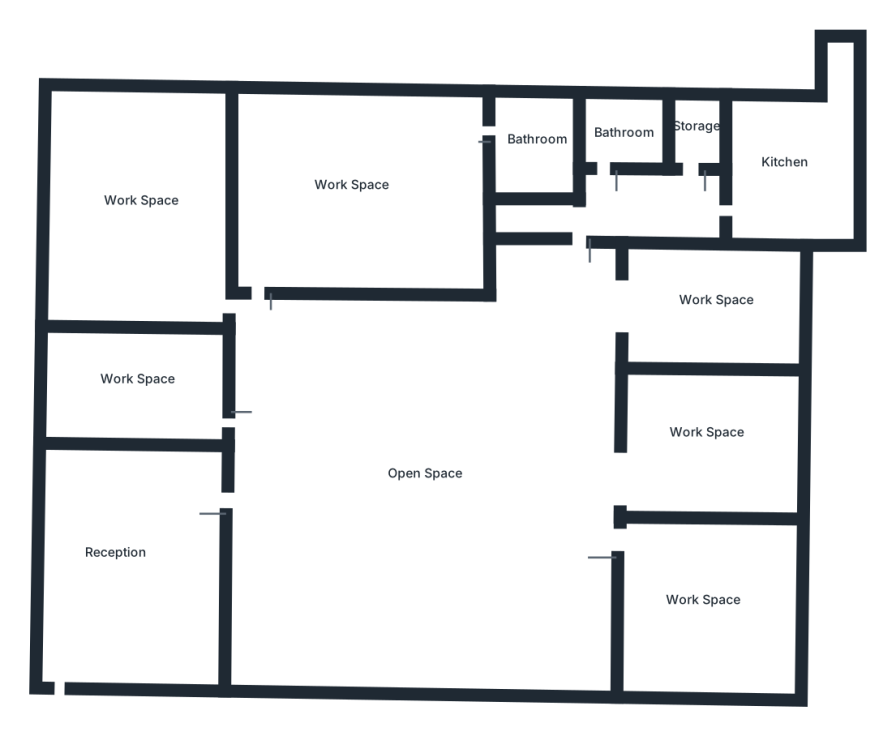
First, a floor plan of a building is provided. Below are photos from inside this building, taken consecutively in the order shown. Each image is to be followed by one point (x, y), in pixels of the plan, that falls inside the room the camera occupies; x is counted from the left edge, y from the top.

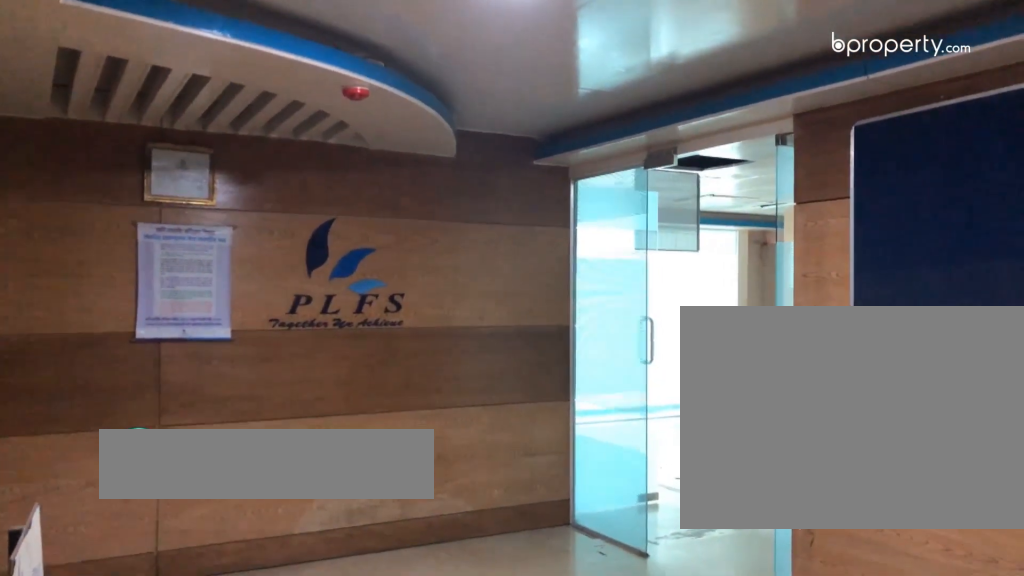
(98, 572)
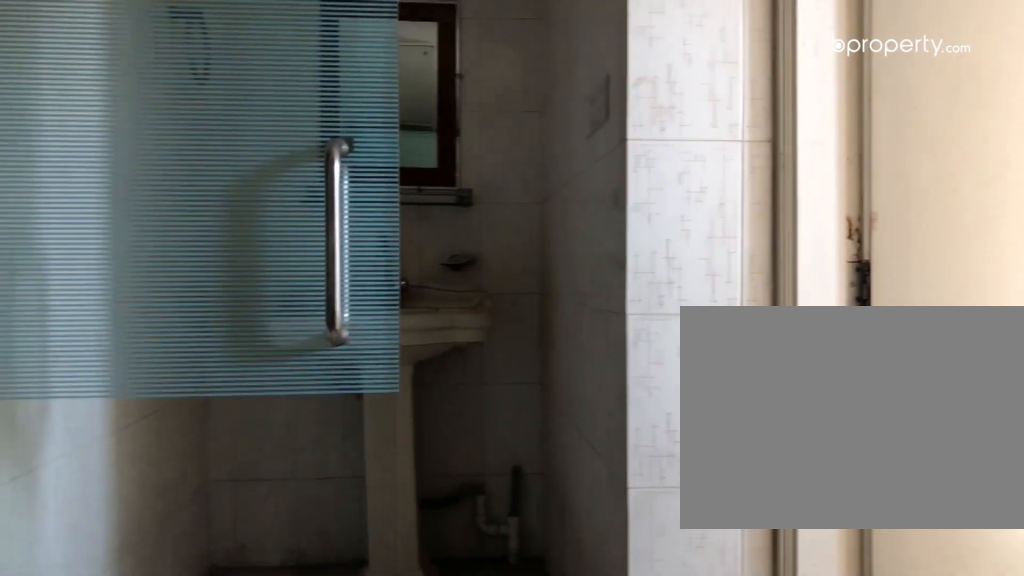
(663, 213)
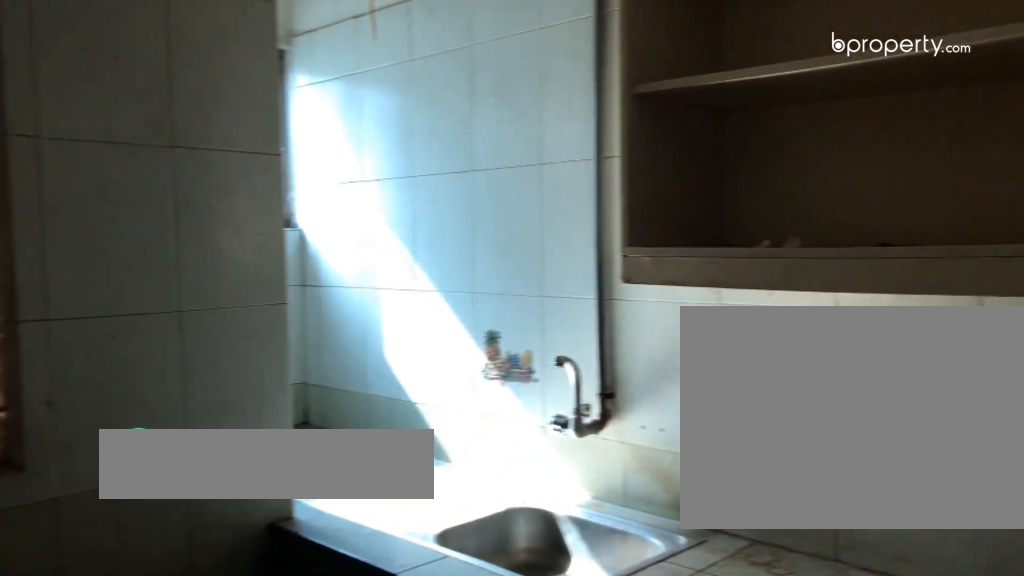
(794, 165)
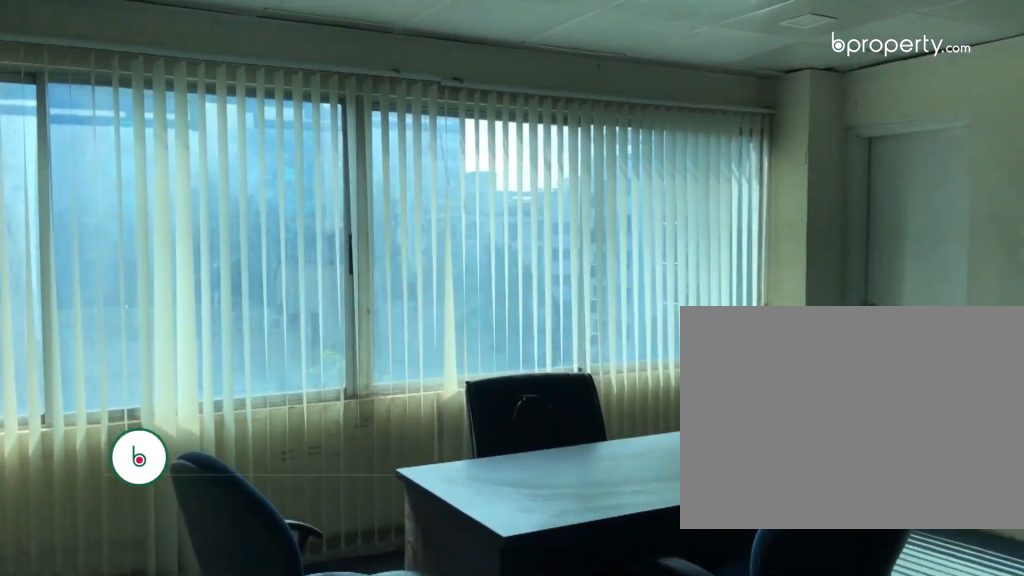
(358, 155)
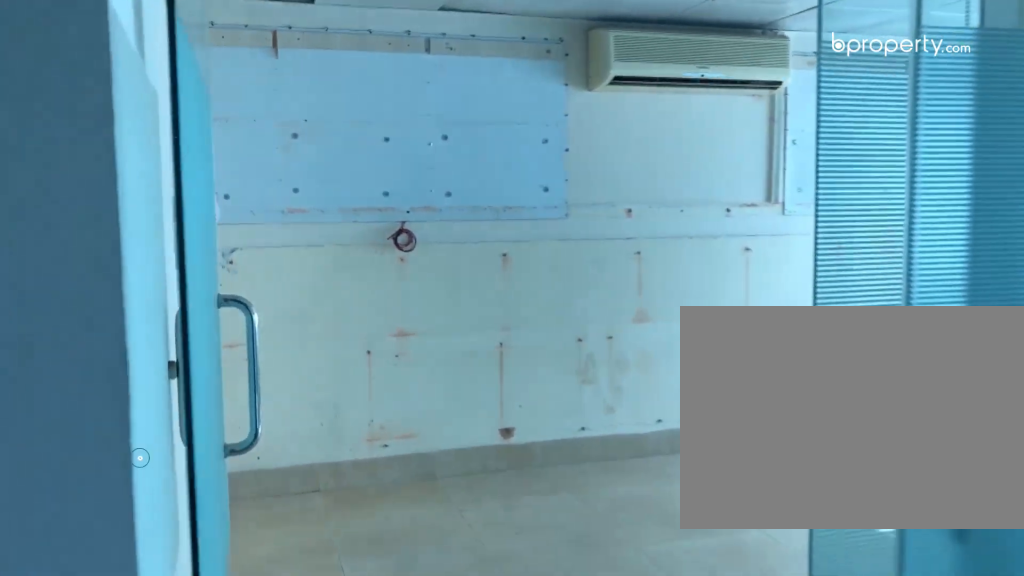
(141, 179)
